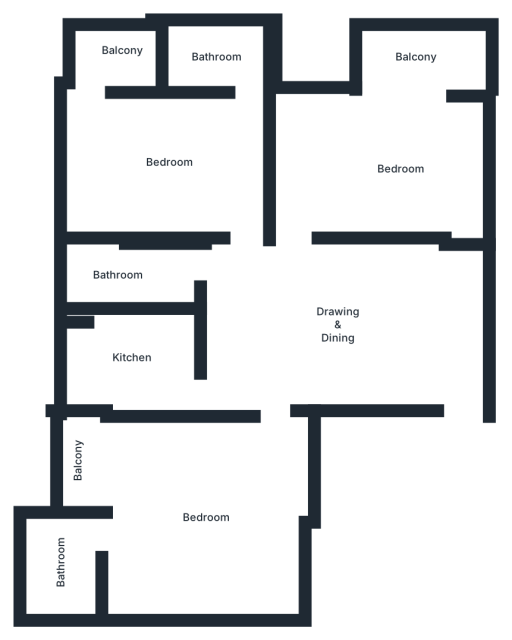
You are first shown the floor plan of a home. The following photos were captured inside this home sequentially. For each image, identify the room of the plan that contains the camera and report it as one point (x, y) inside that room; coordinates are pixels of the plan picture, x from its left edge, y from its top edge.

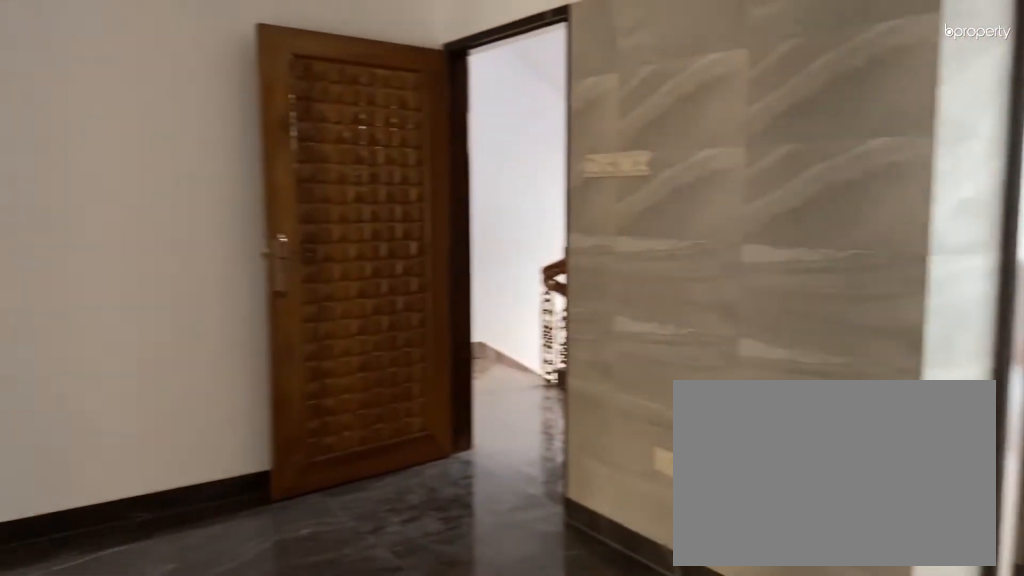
(340, 311)
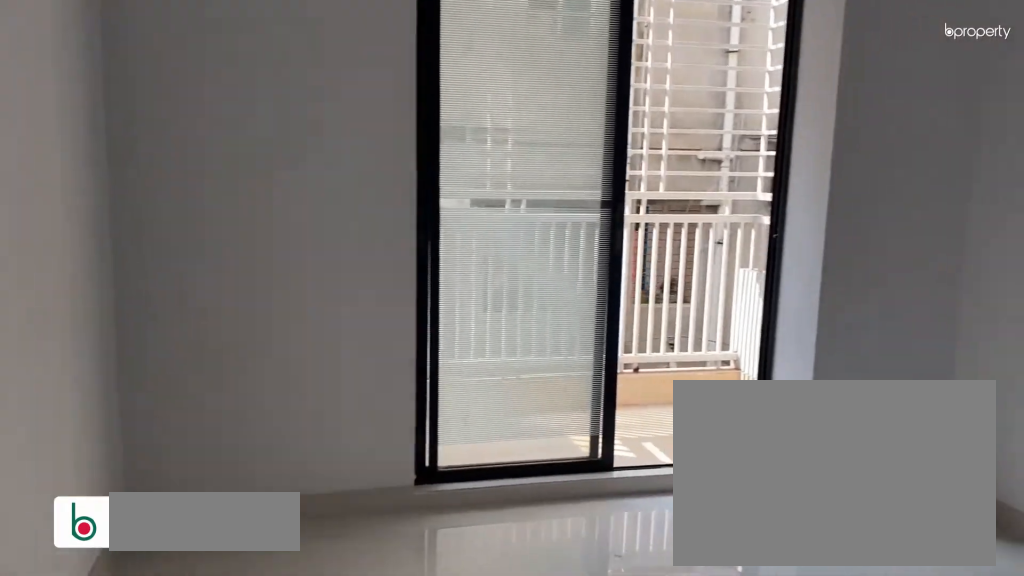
(404, 166)
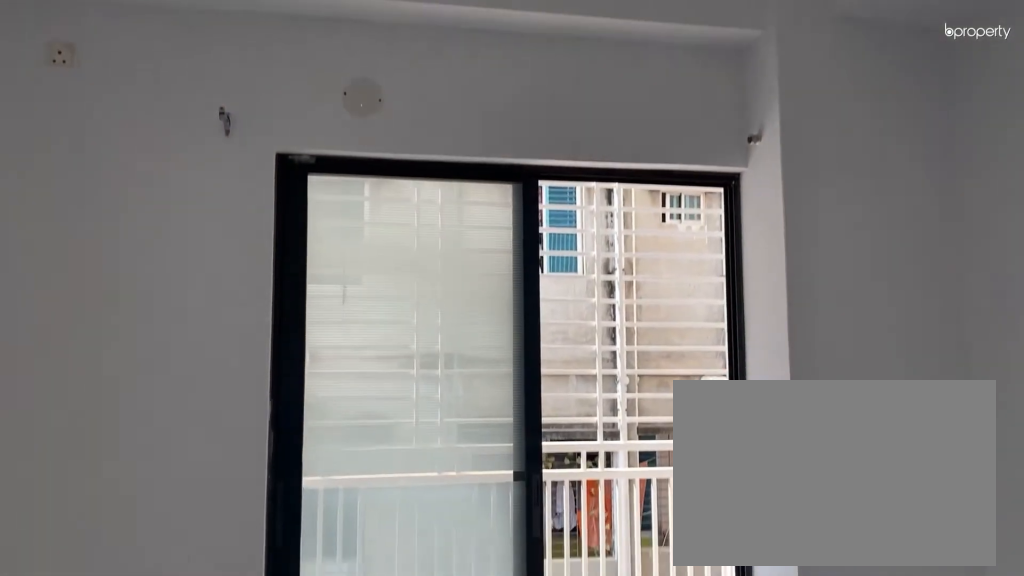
(404, 166)
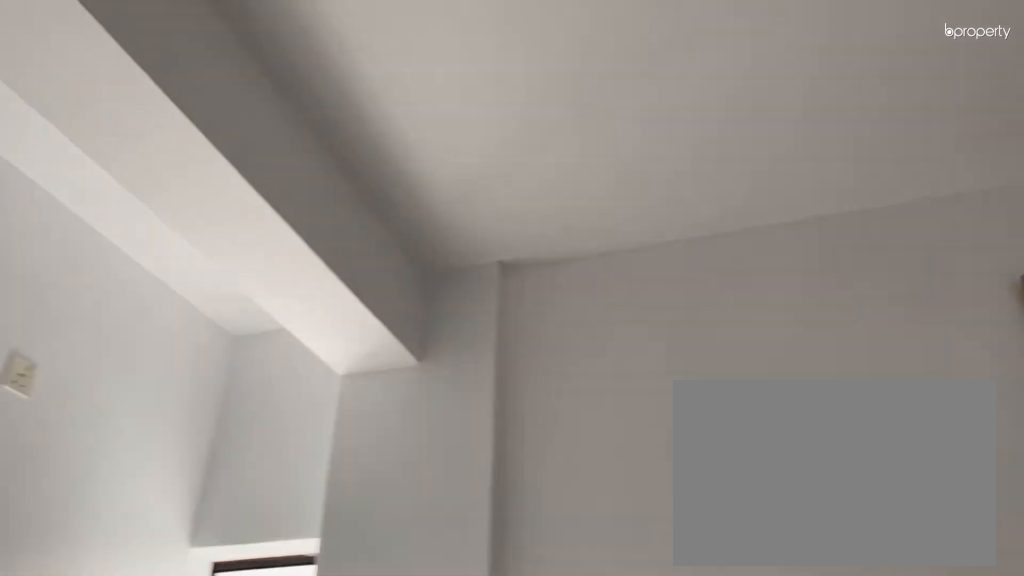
(175, 158)
